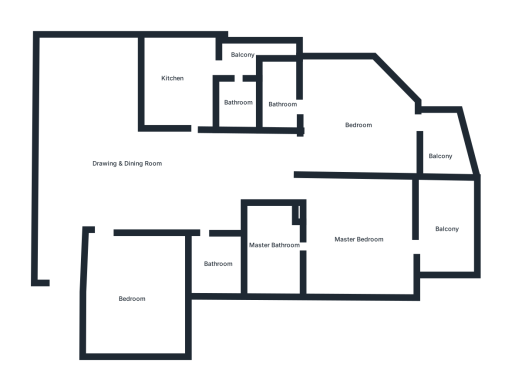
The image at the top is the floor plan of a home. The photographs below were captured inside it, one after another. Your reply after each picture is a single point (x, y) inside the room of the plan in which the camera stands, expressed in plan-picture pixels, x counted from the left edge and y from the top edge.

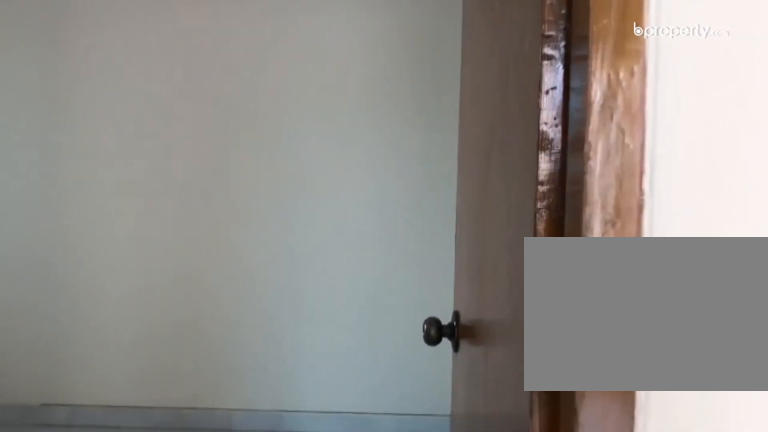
(123, 283)
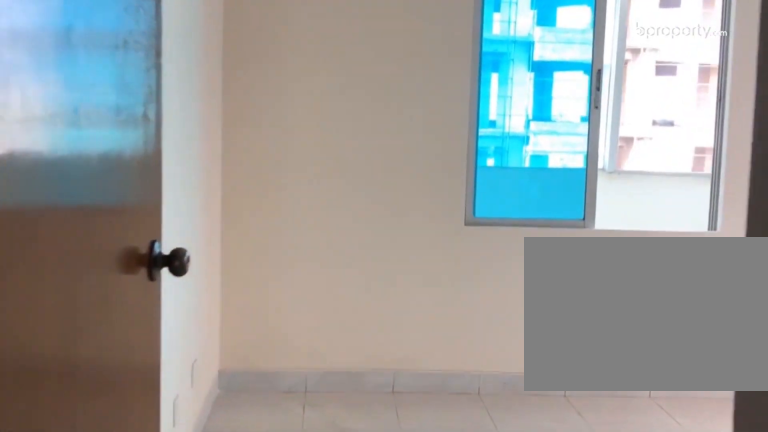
(348, 206)
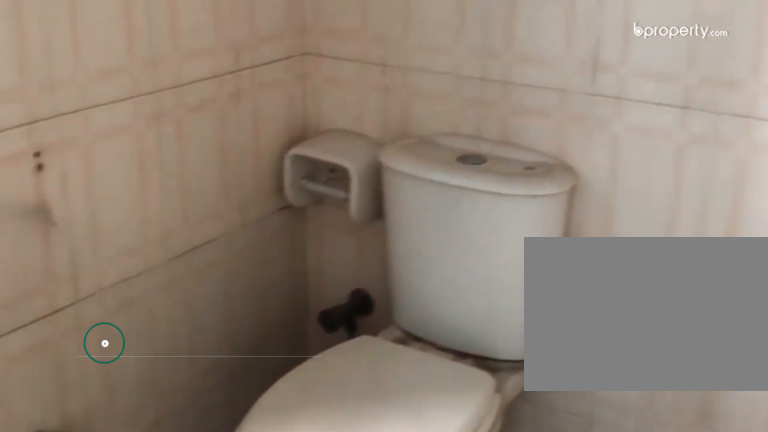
(273, 246)
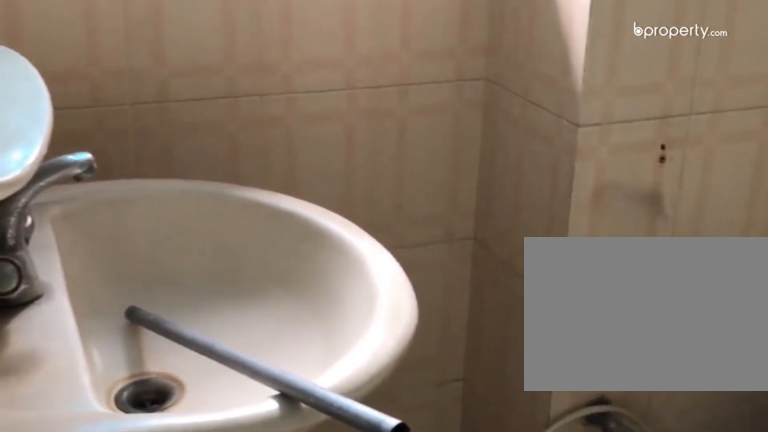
(273, 246)
